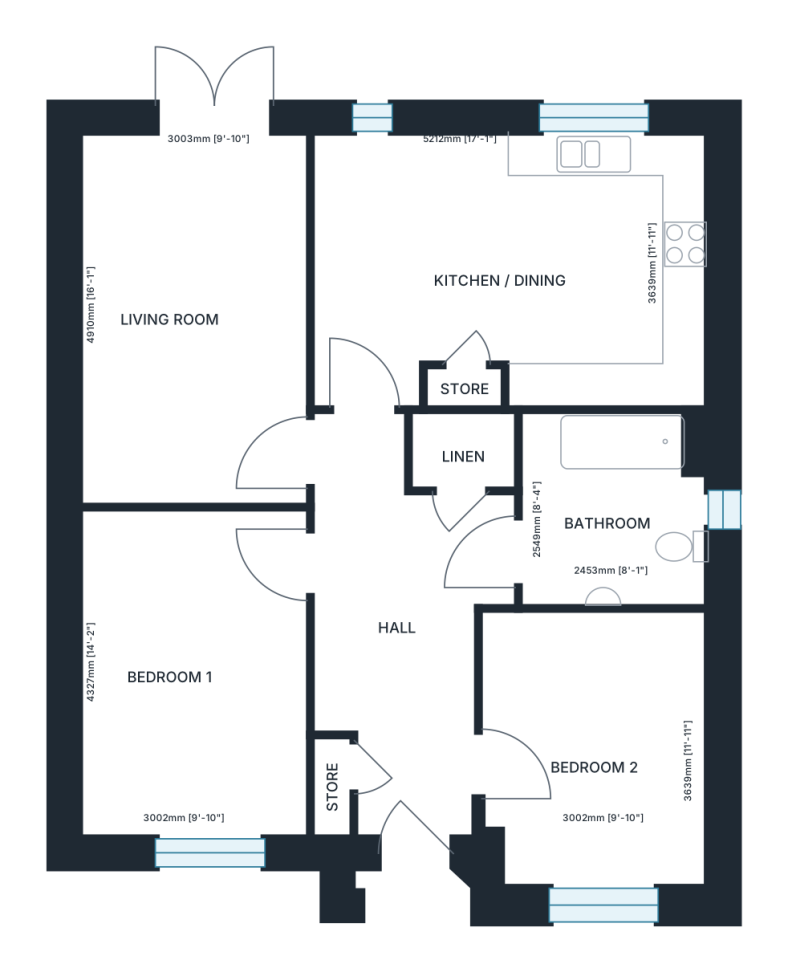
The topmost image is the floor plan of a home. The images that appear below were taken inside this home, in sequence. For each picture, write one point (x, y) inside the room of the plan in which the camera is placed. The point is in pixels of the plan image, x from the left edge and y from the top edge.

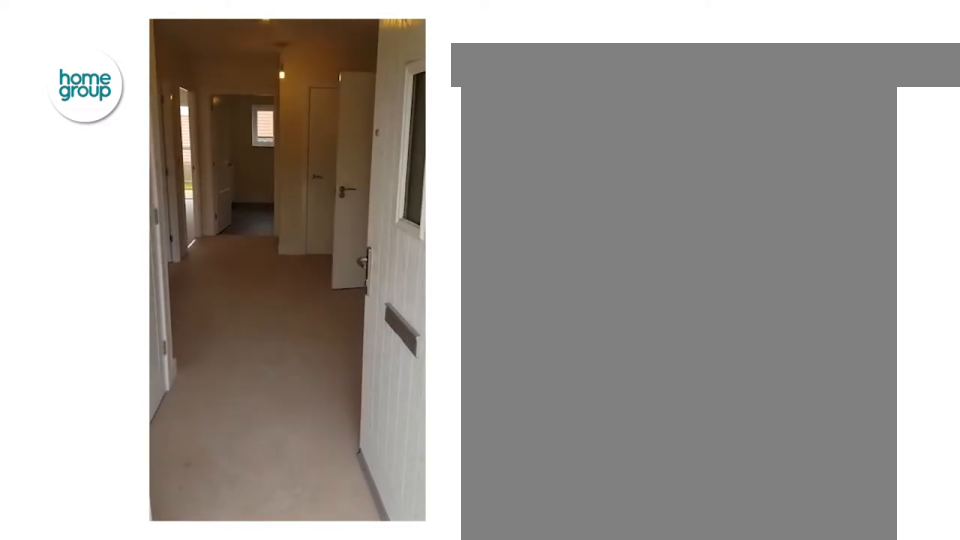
(458, 605)
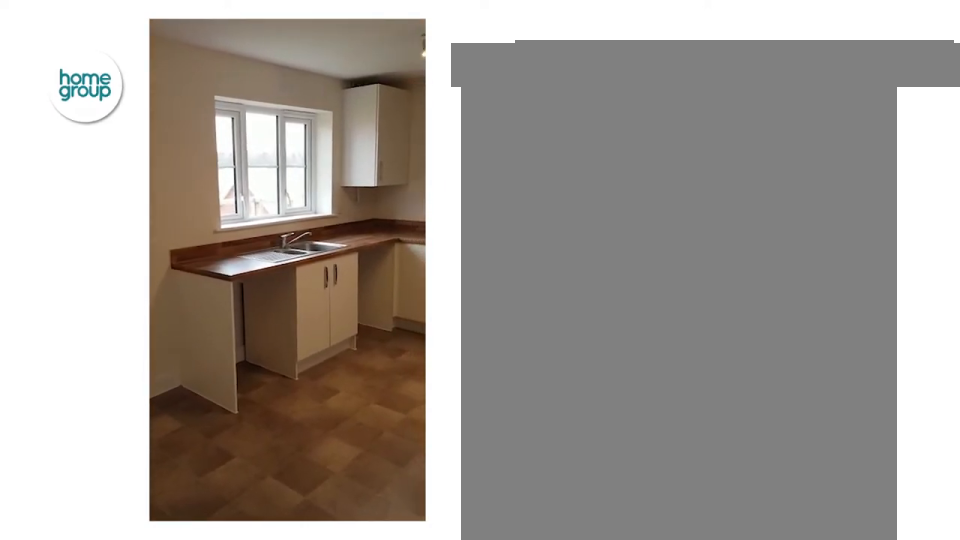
(510, 268)
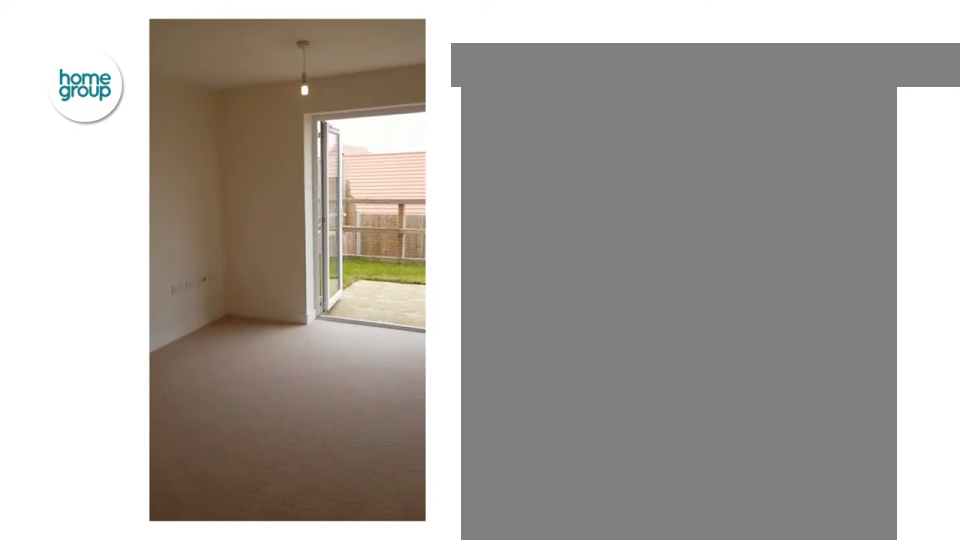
(193, 318)
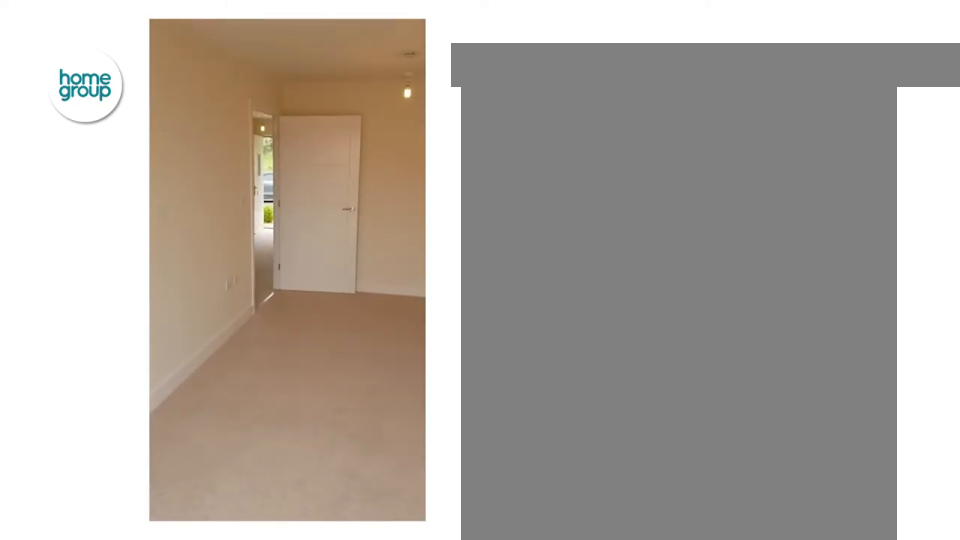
(193, 318)
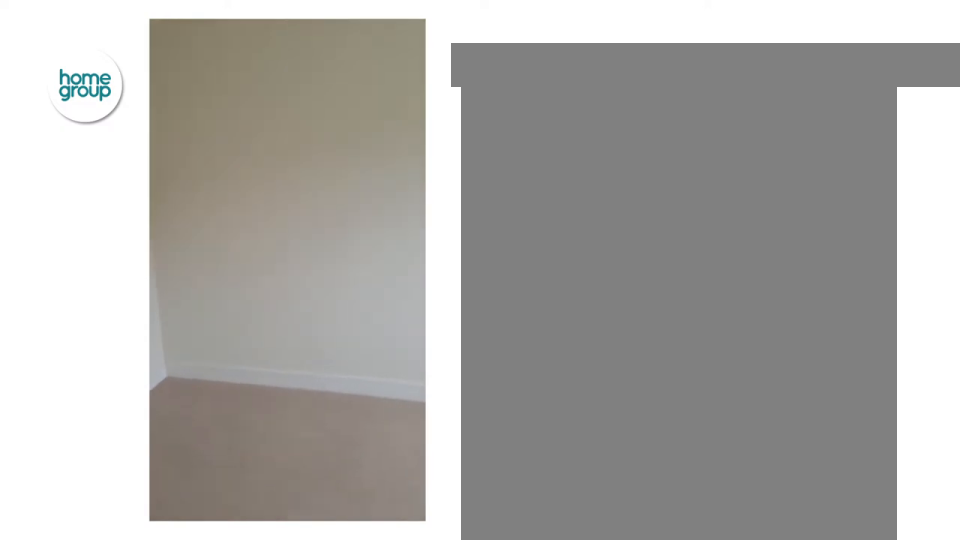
(598, 749)
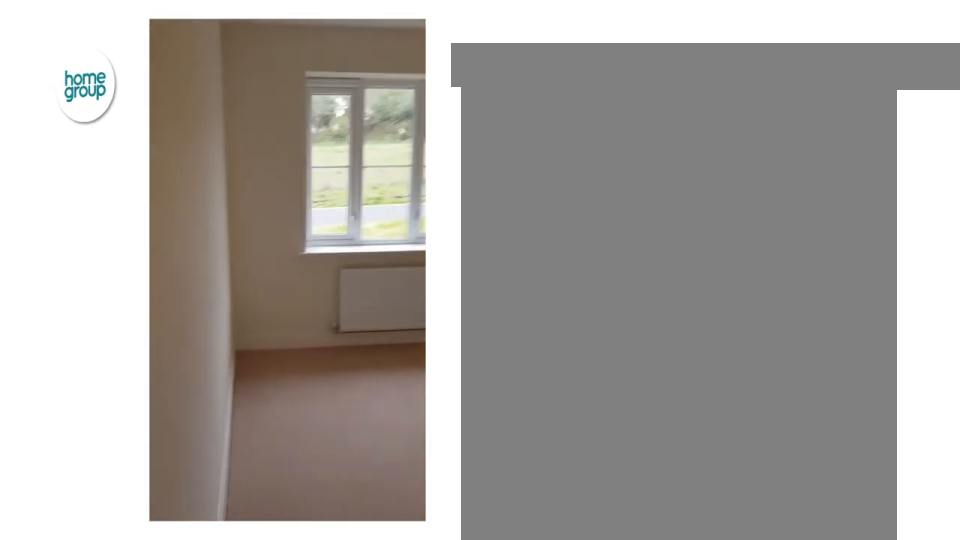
(194, 672)
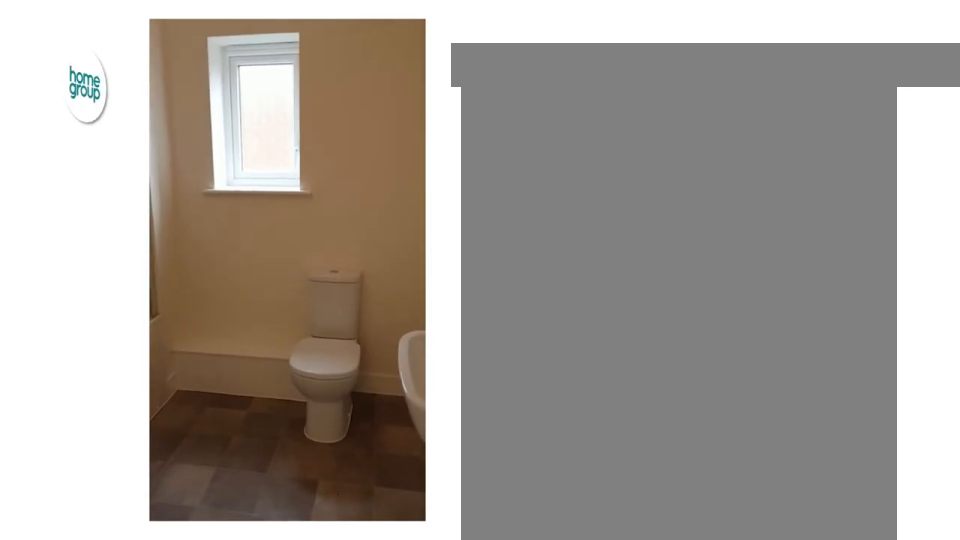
(612, 510)
